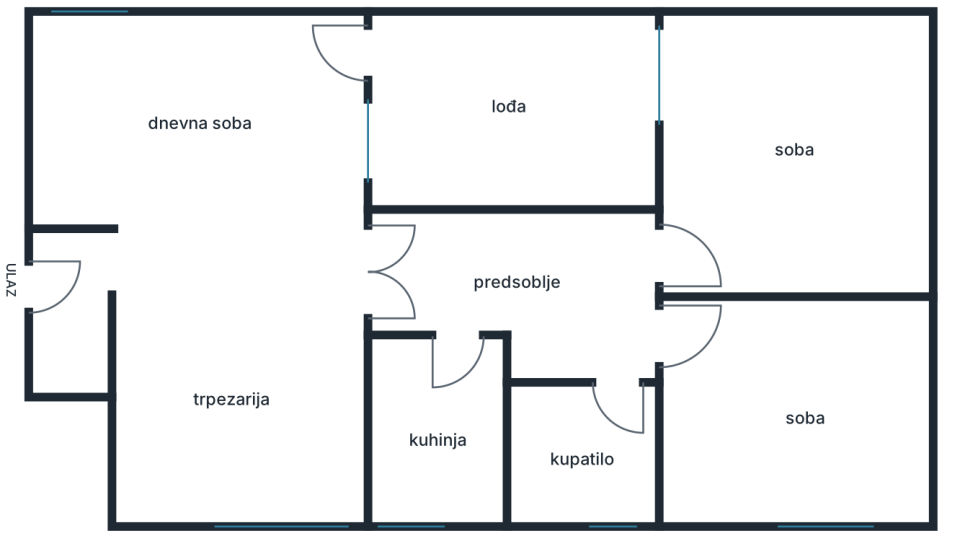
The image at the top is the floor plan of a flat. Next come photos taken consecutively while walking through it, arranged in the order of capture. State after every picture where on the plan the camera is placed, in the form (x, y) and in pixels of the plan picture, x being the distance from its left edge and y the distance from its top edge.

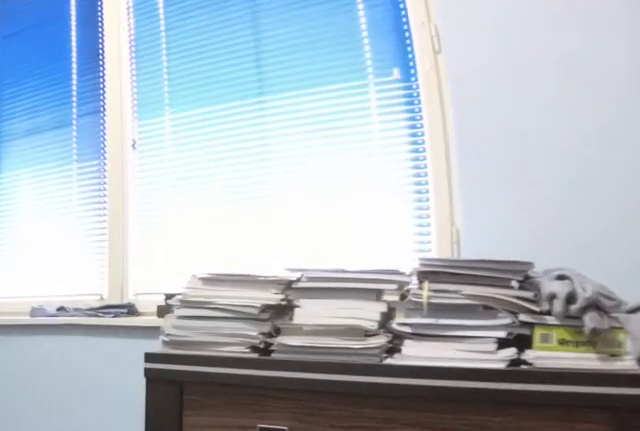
(731, 433)
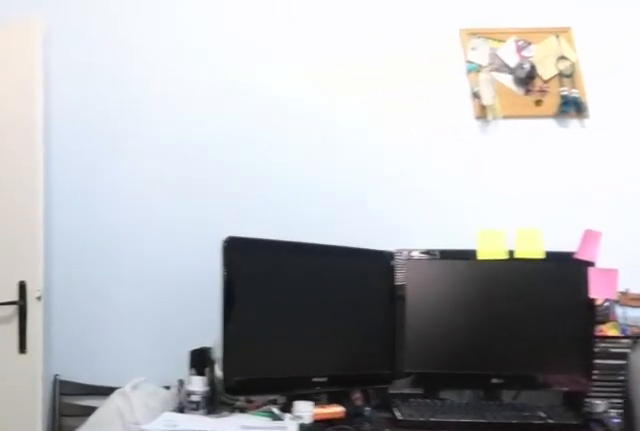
(833, 467)
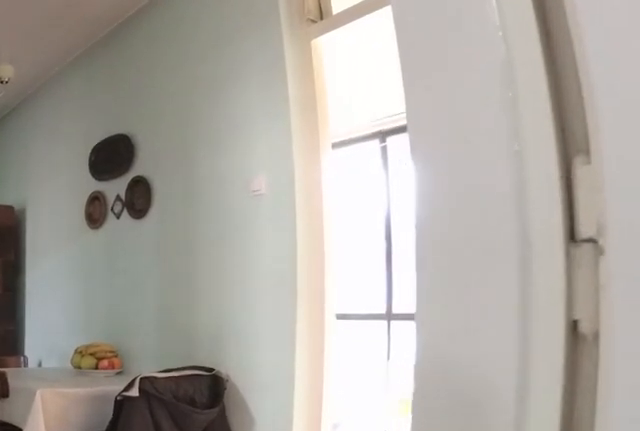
(696, 344)
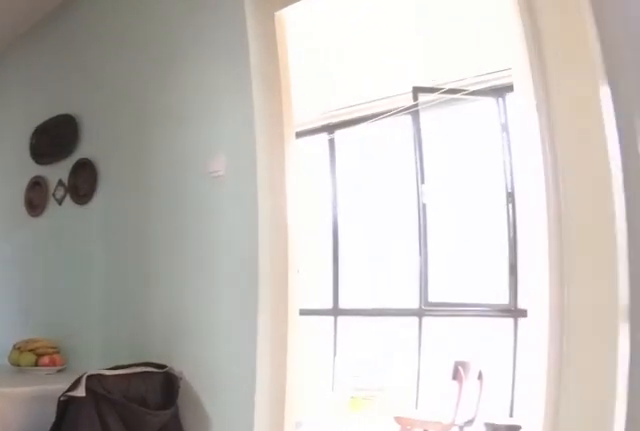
(678, 339)
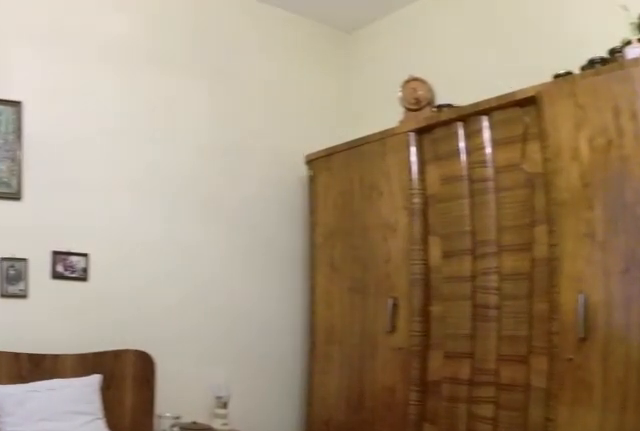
(813, 270)
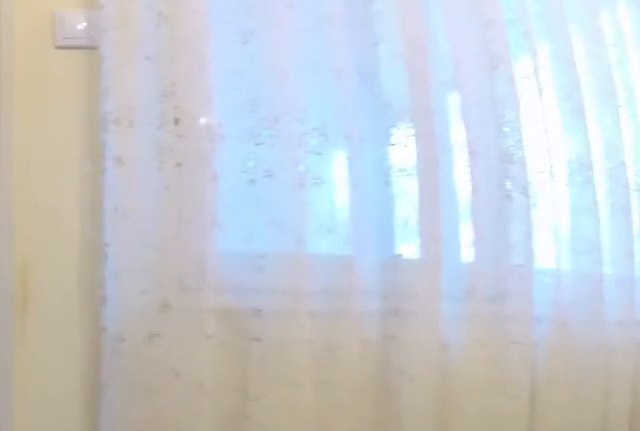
(815, 253)
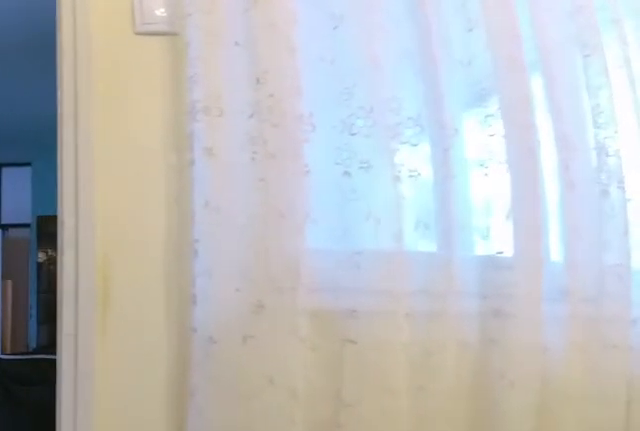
(800, 253)
